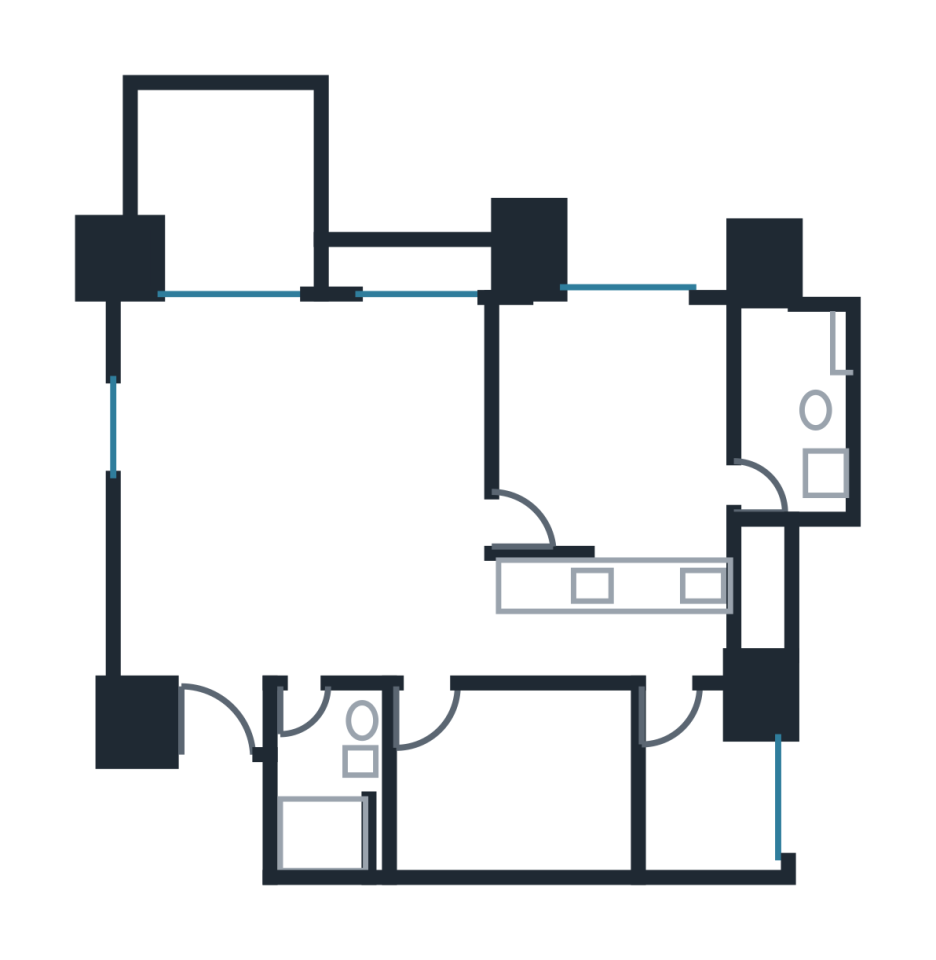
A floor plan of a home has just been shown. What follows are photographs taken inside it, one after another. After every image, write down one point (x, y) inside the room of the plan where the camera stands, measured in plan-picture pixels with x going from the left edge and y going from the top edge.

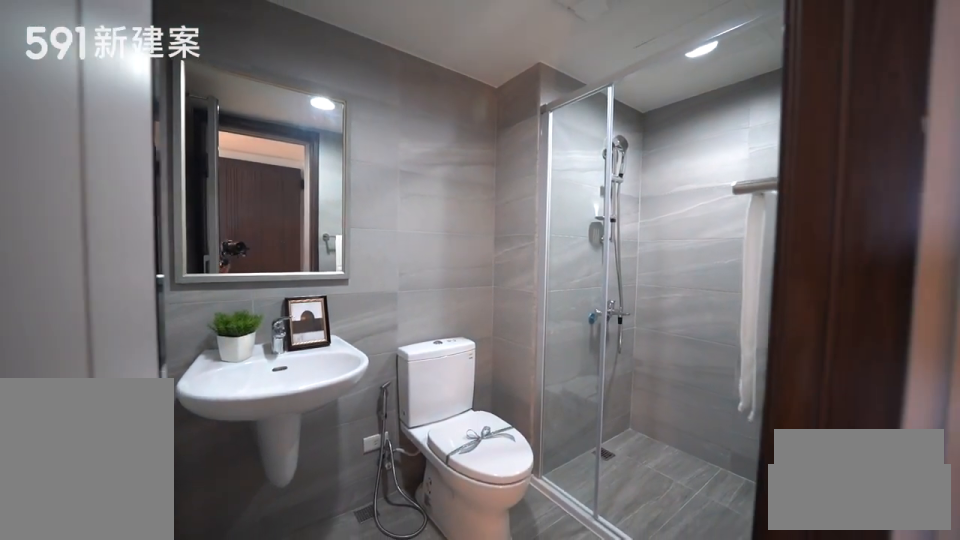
(326, 780)
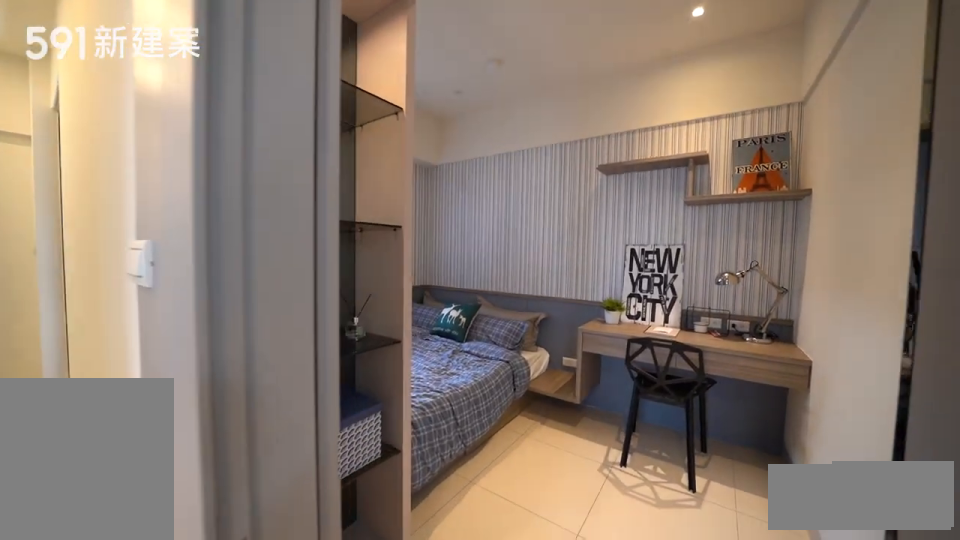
(512, 782)
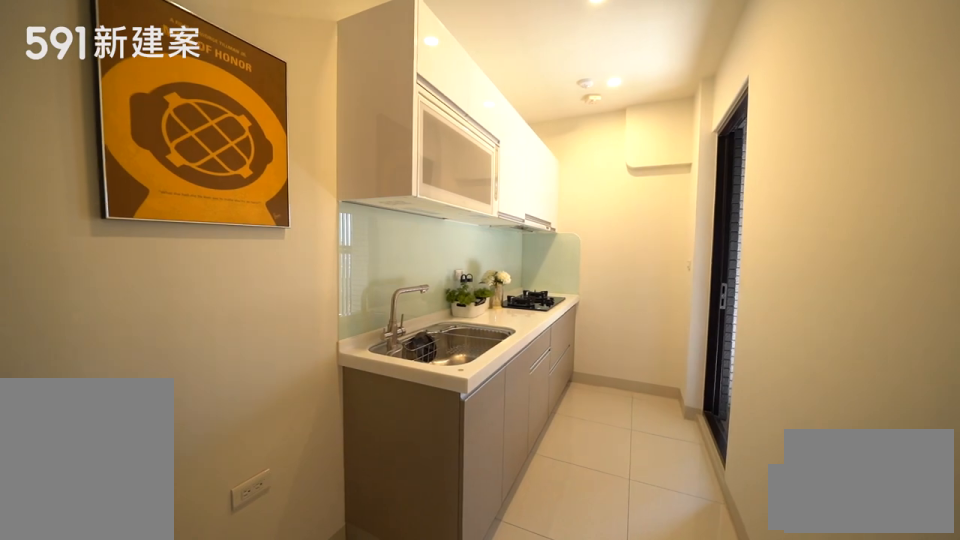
(619, 612)
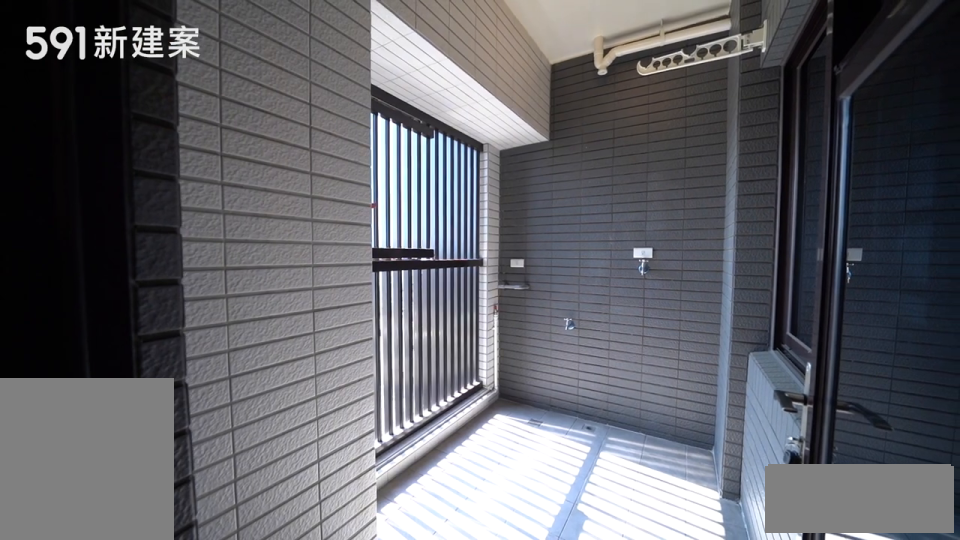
(699, 778)
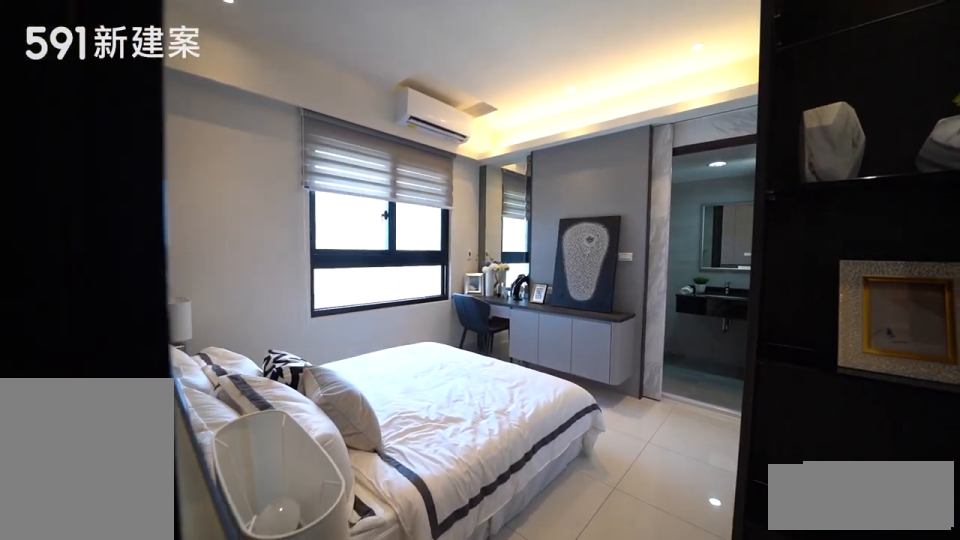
(617, 425)
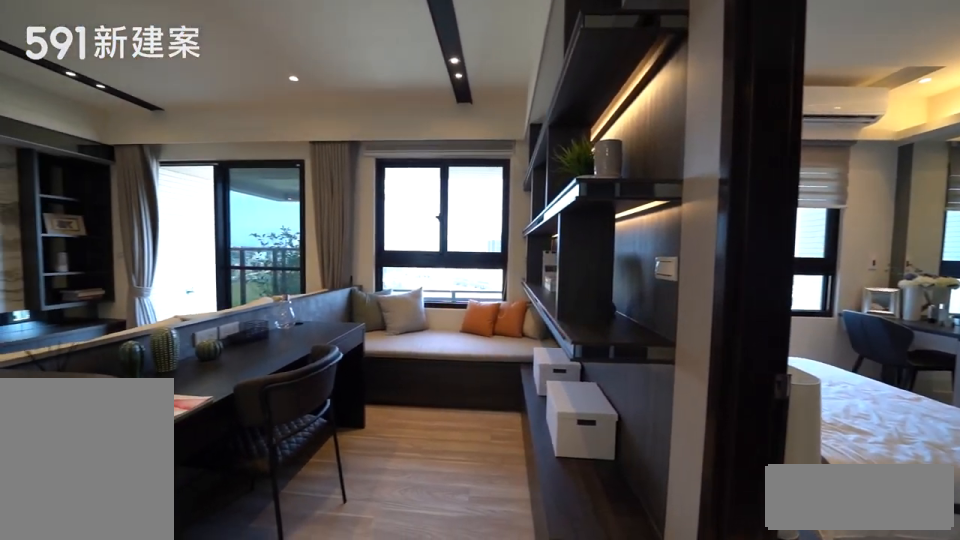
(411, 420)
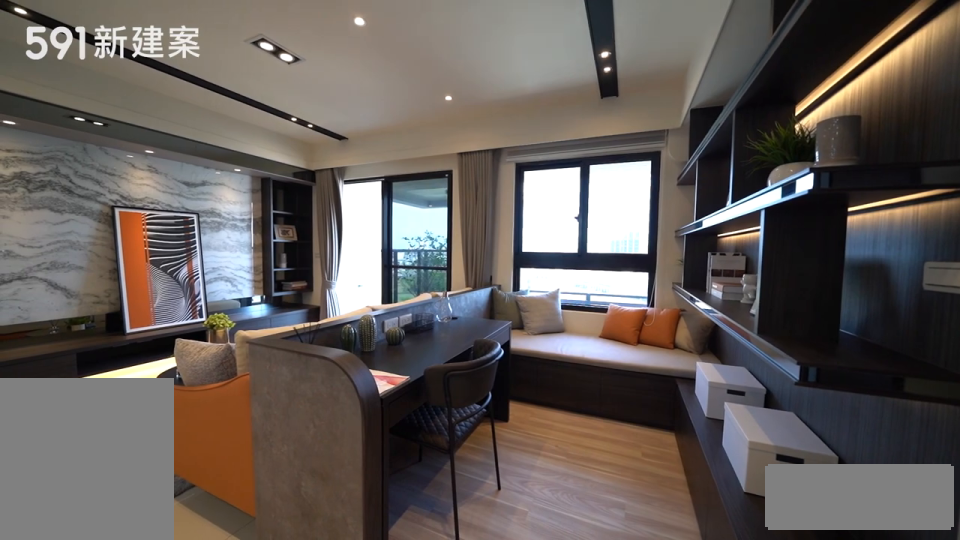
(411, 420)
